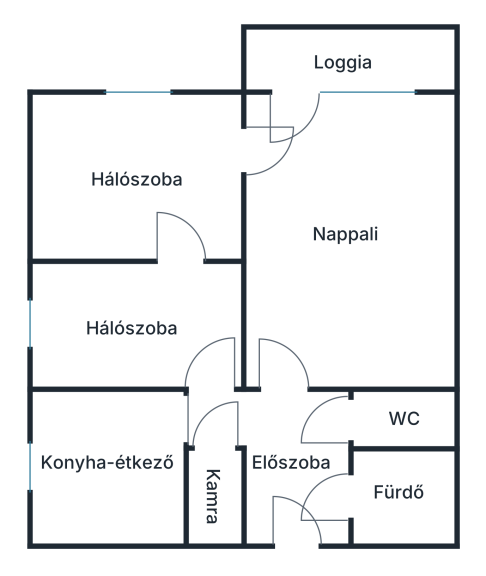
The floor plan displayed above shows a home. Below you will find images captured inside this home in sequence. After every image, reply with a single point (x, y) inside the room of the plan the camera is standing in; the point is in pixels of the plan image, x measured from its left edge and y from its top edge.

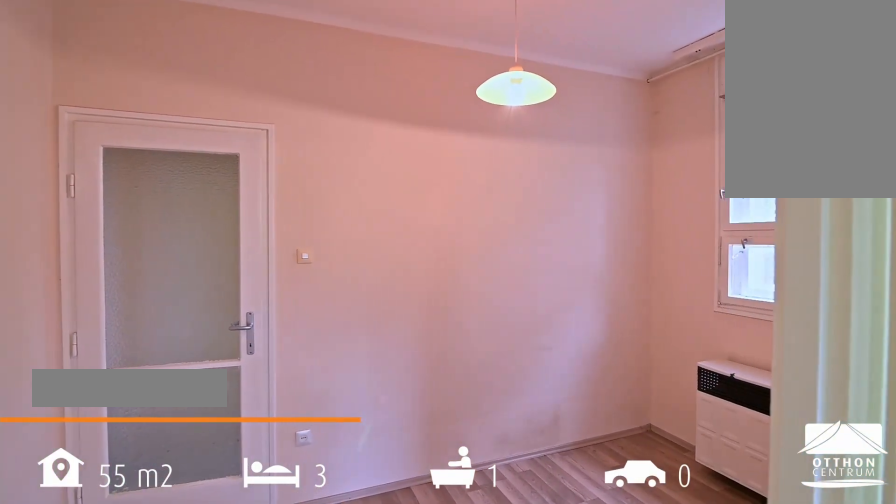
(142, 309)
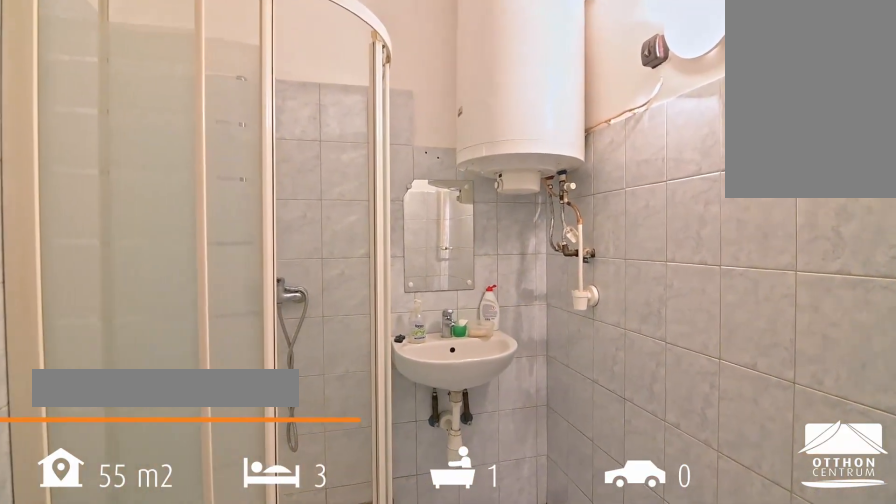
(403, 488)
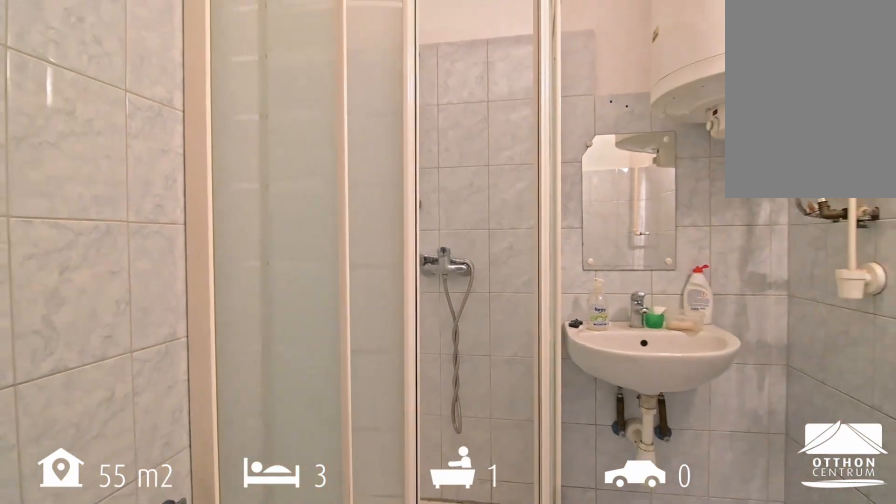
(403, 488)
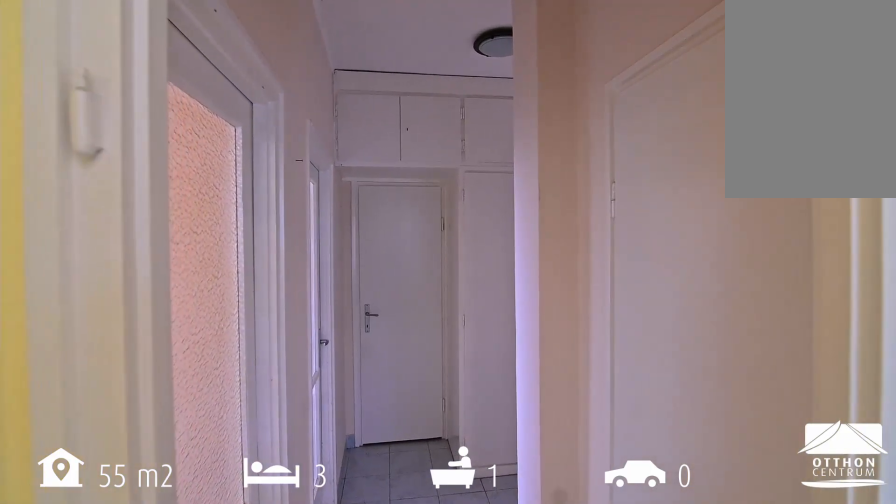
(295, 459)
